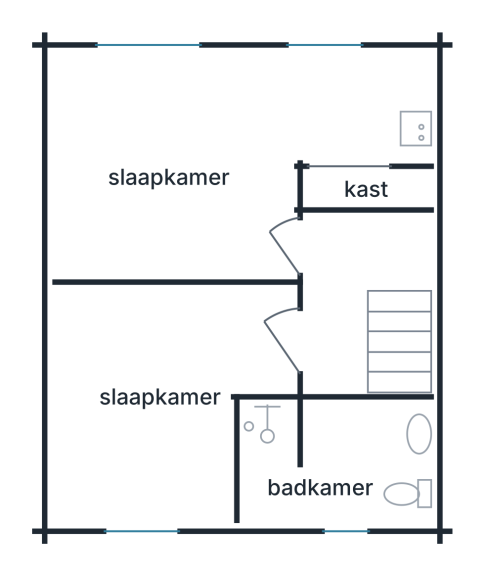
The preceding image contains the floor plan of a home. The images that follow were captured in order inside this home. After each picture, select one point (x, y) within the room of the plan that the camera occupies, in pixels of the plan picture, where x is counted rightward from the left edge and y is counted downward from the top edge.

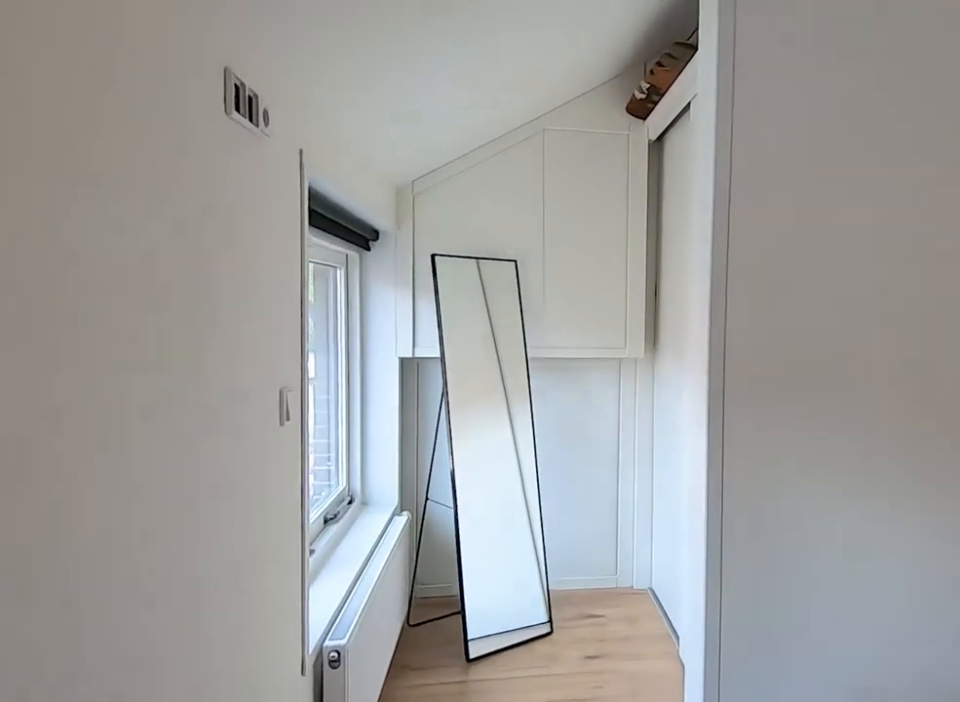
(212, 155)
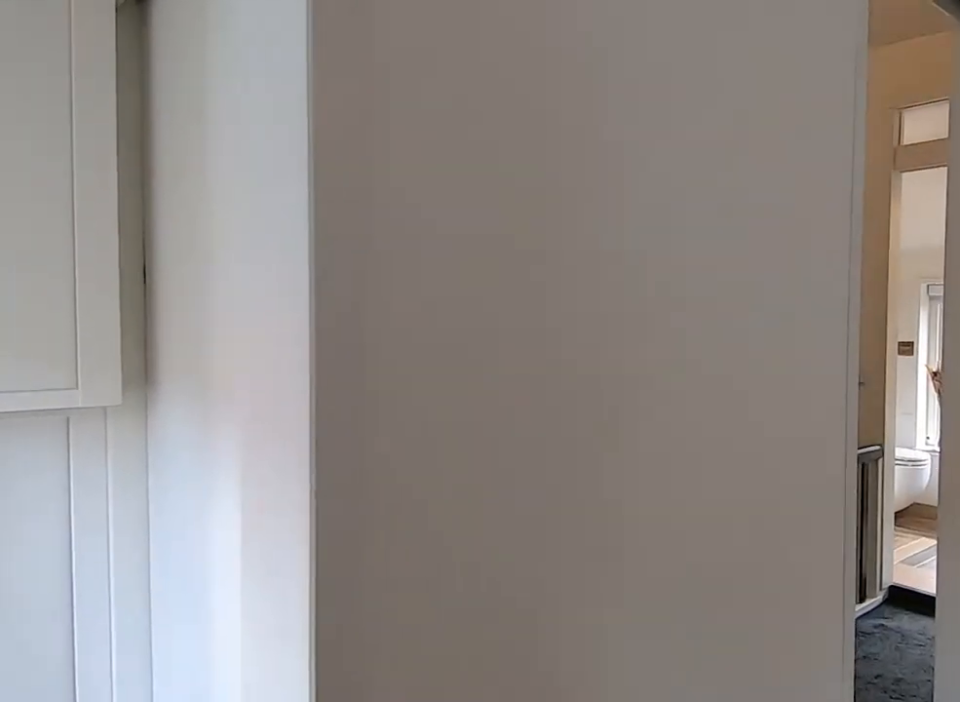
(212, 155)
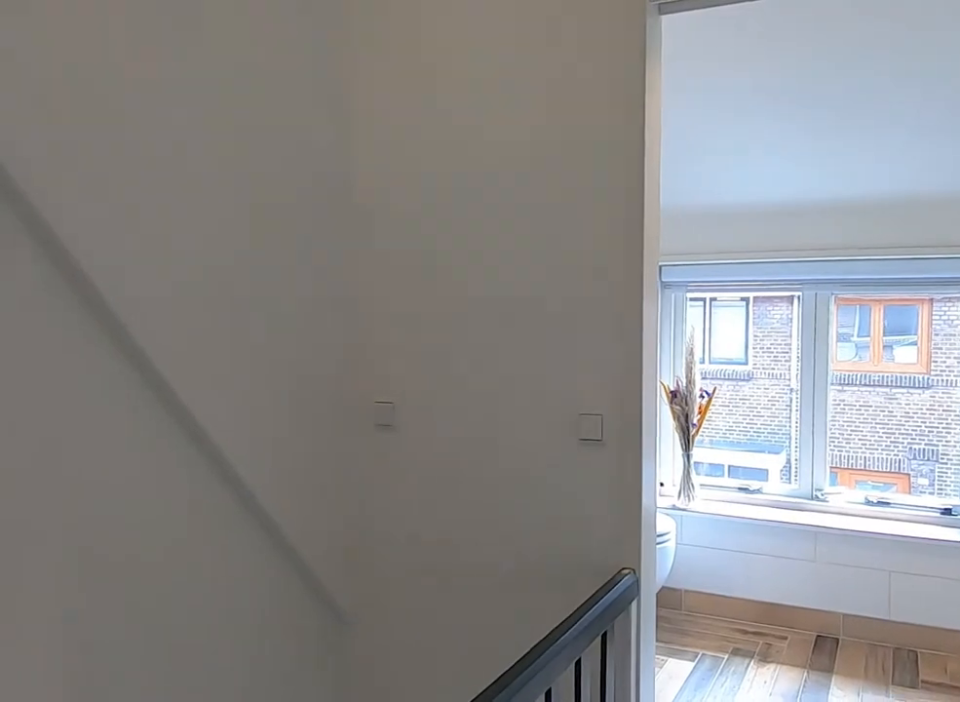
(353, 289)
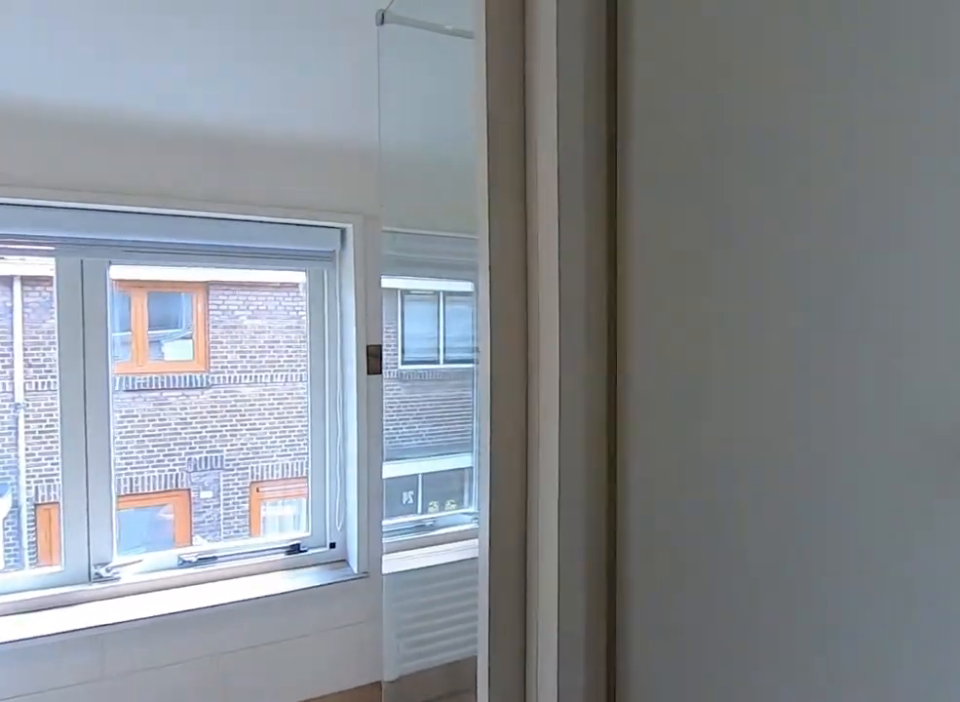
(353, 289)
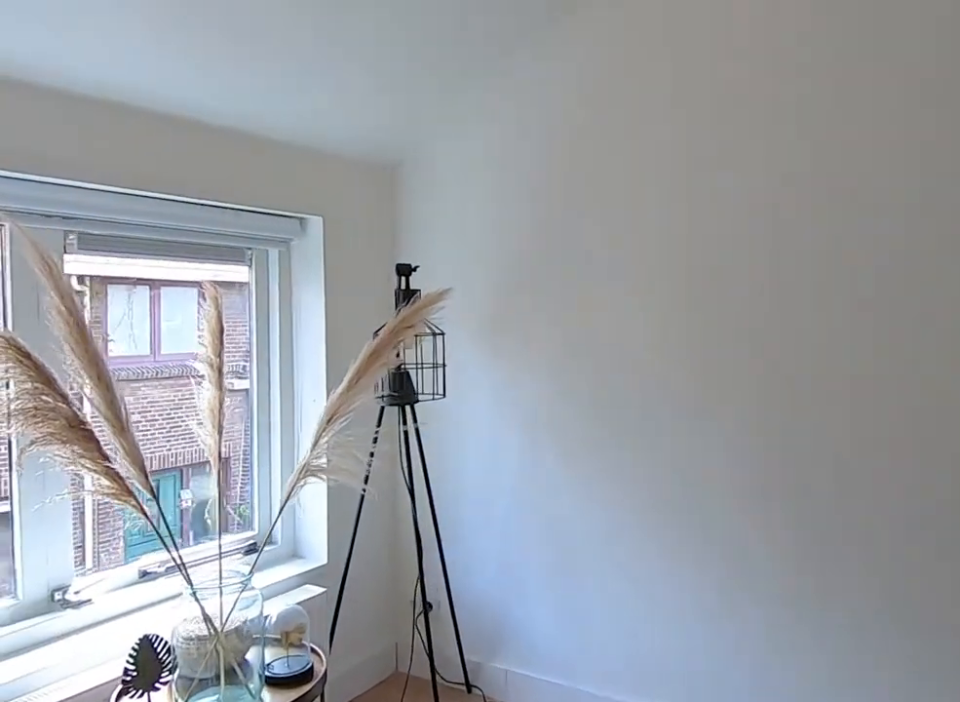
(58, 357)
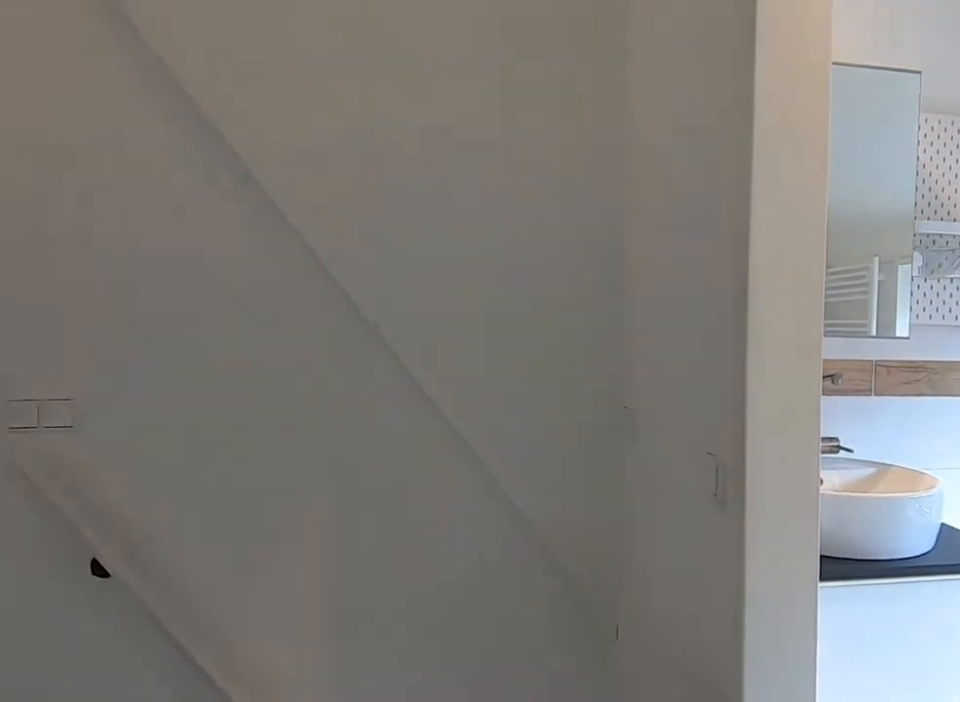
(353, 289)
